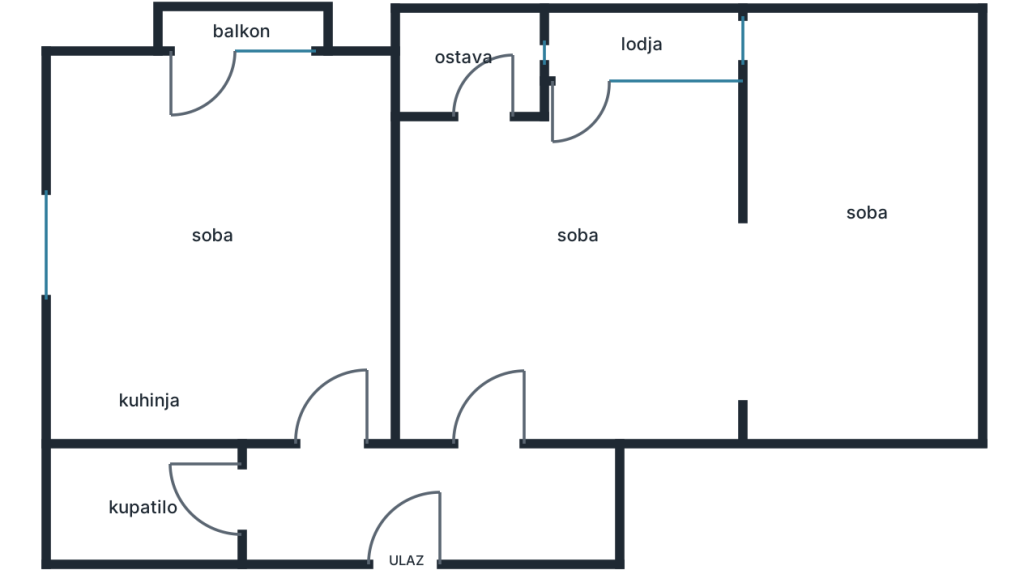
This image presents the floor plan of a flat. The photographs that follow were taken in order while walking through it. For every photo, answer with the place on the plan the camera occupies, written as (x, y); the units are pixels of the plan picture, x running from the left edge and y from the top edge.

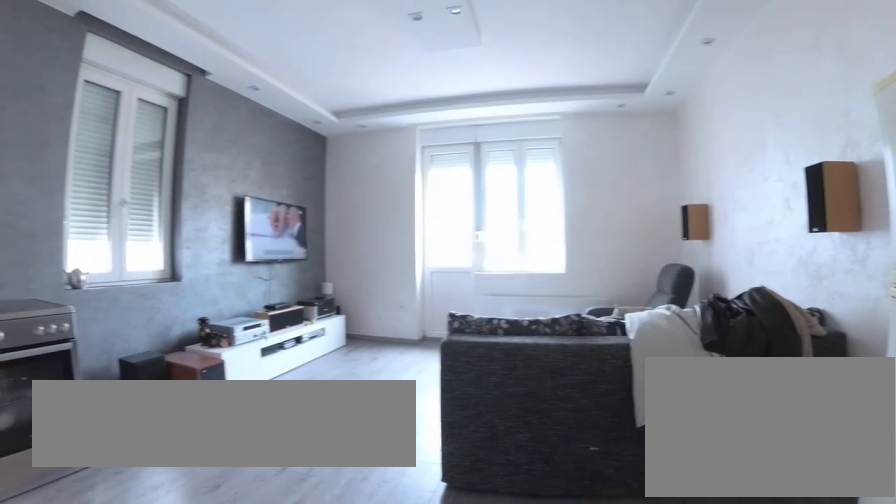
(348, 394)
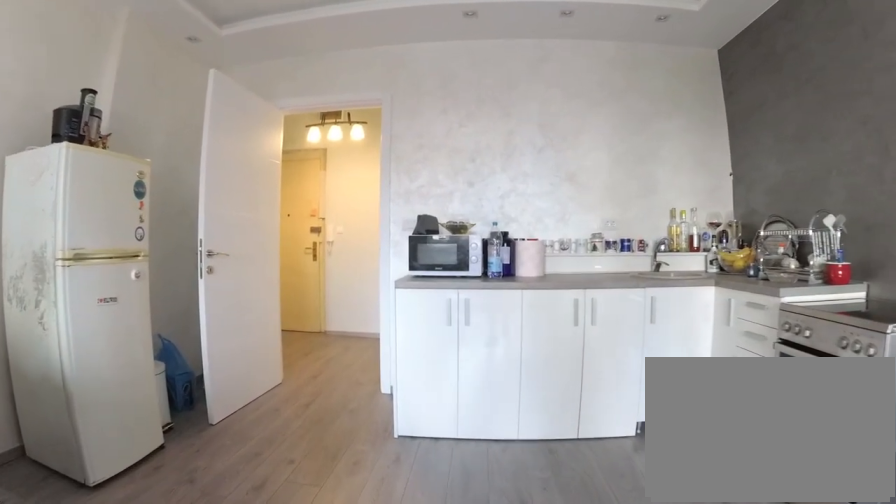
(253, 207)
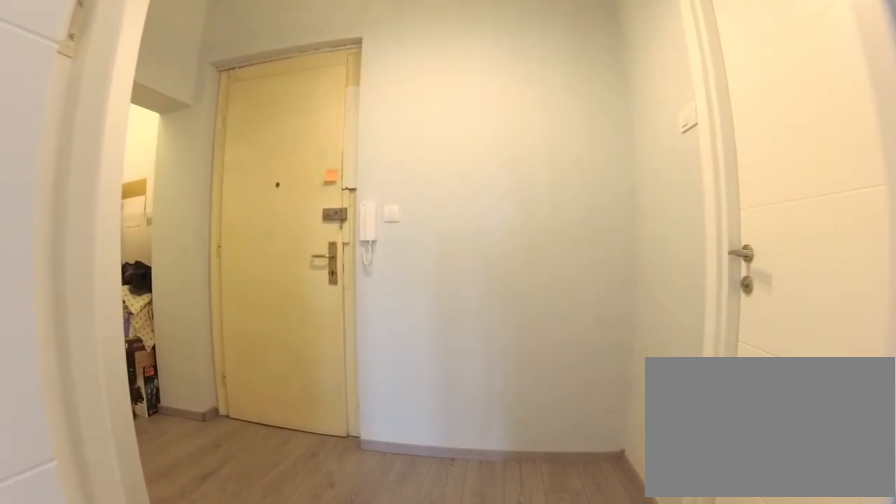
(318, 373)
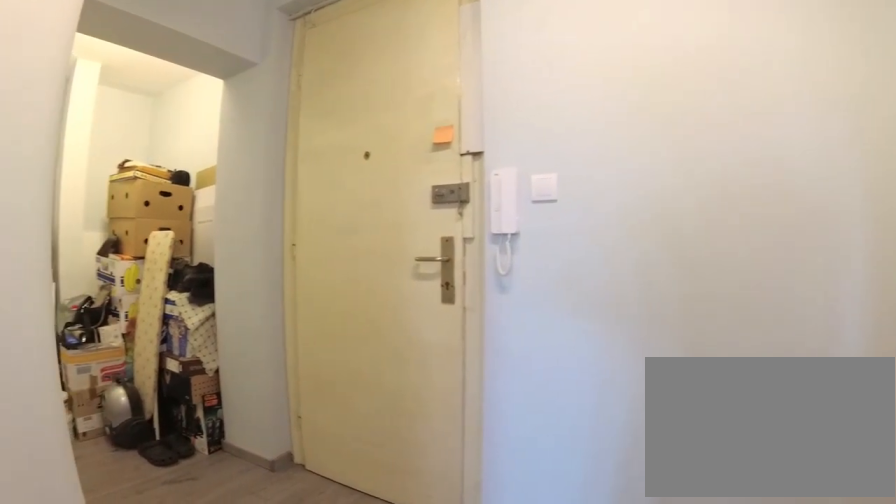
(317, 478)
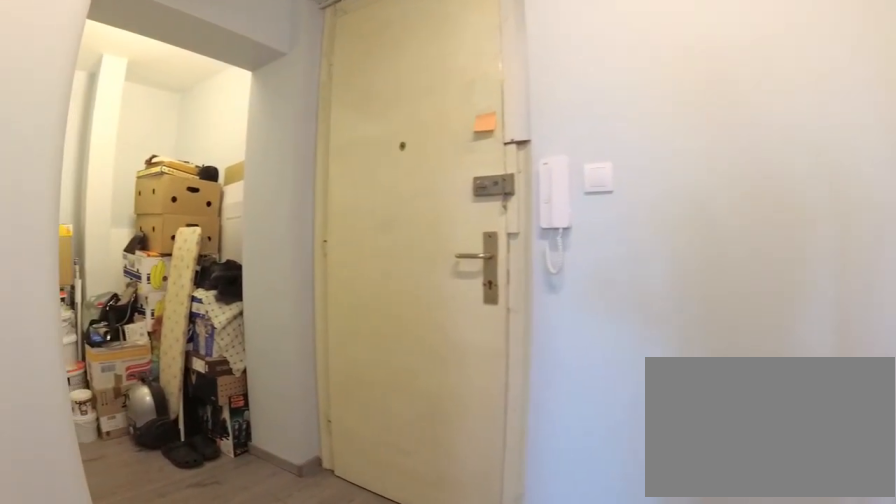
(324, 477)
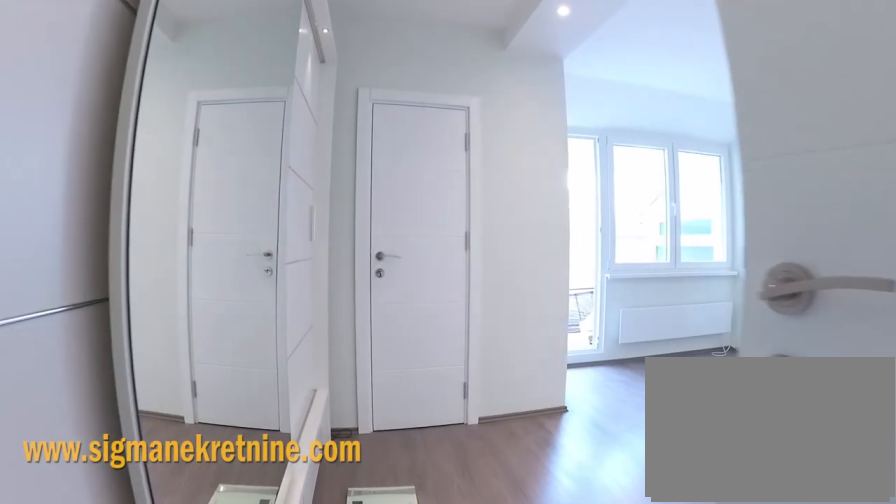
(496, 432)
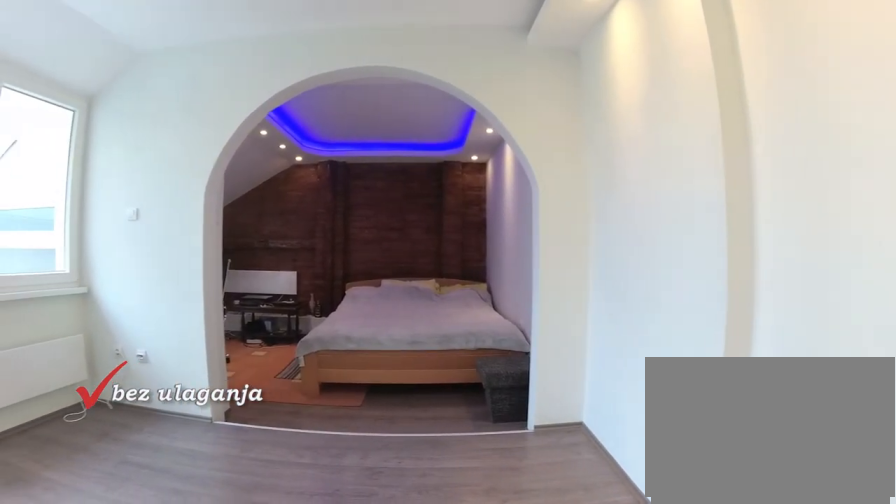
(560, 300)
